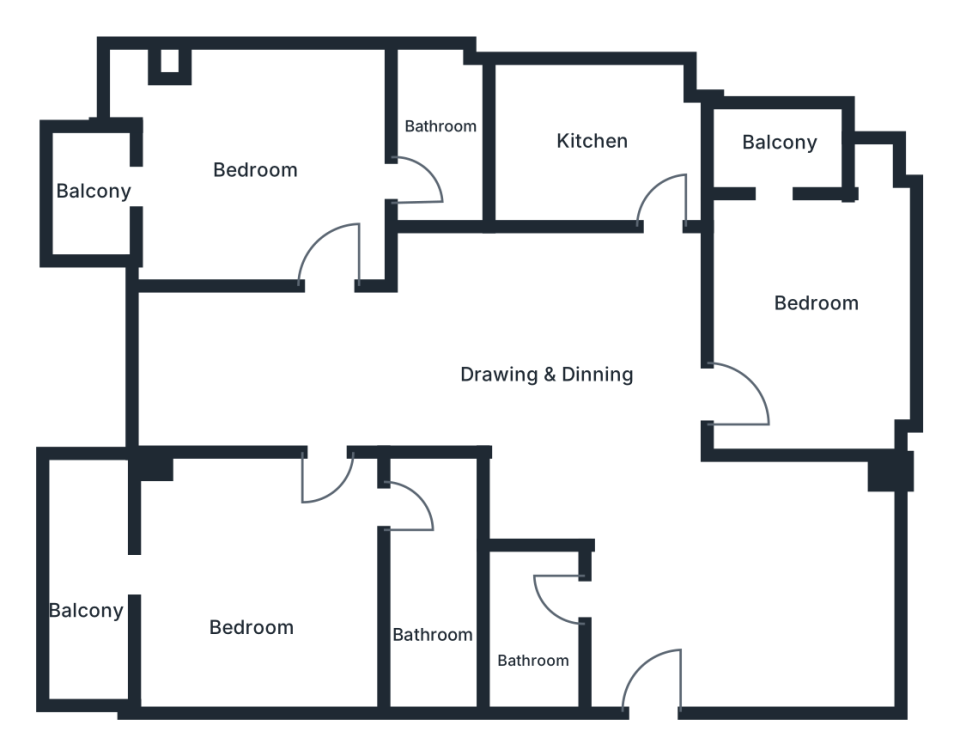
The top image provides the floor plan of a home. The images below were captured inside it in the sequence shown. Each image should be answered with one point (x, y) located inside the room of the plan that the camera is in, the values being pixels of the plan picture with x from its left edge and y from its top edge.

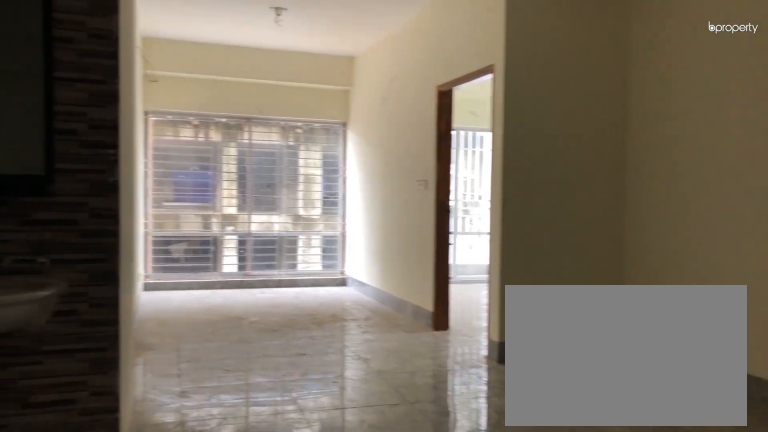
(558, 369)
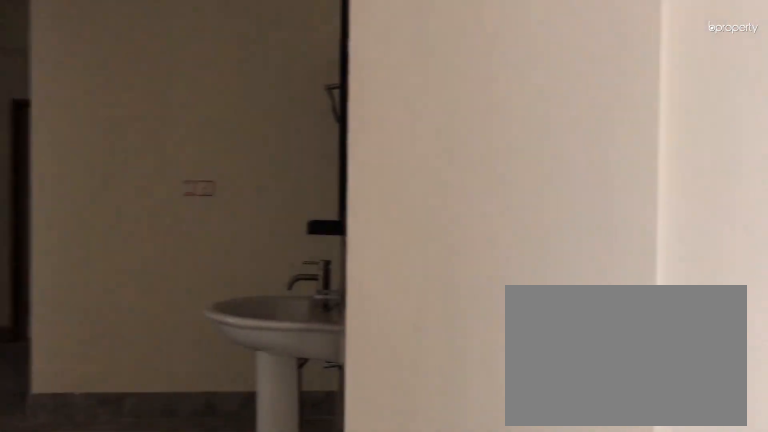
(298, 401)
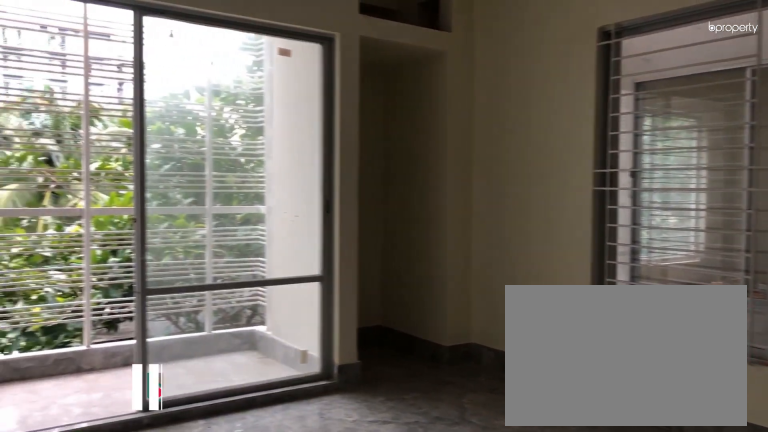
(804, 298)
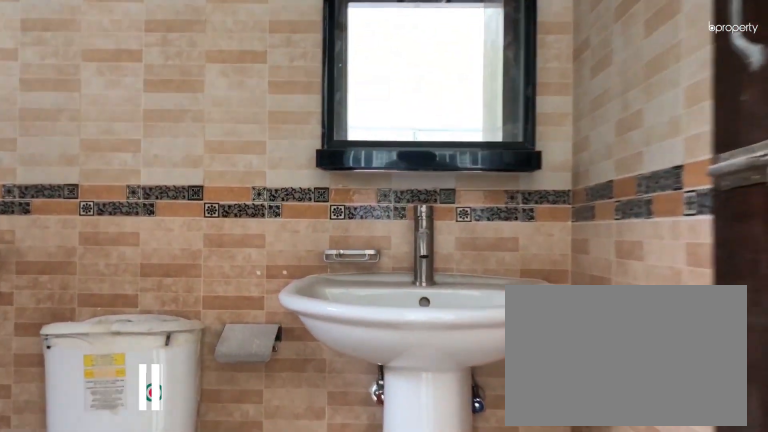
(437, 142)
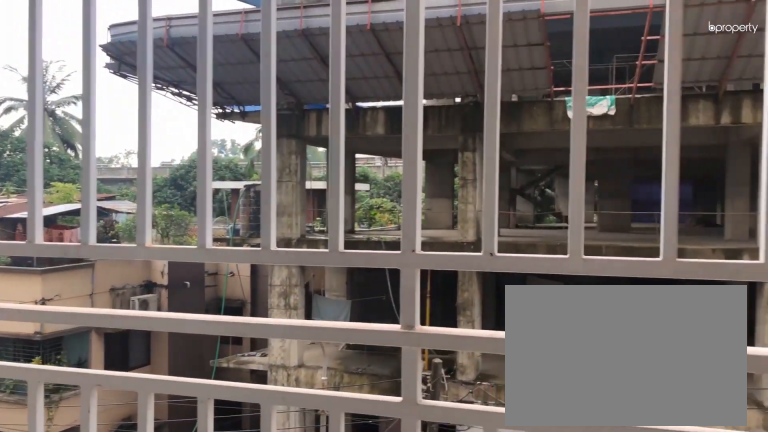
(80, 570)
